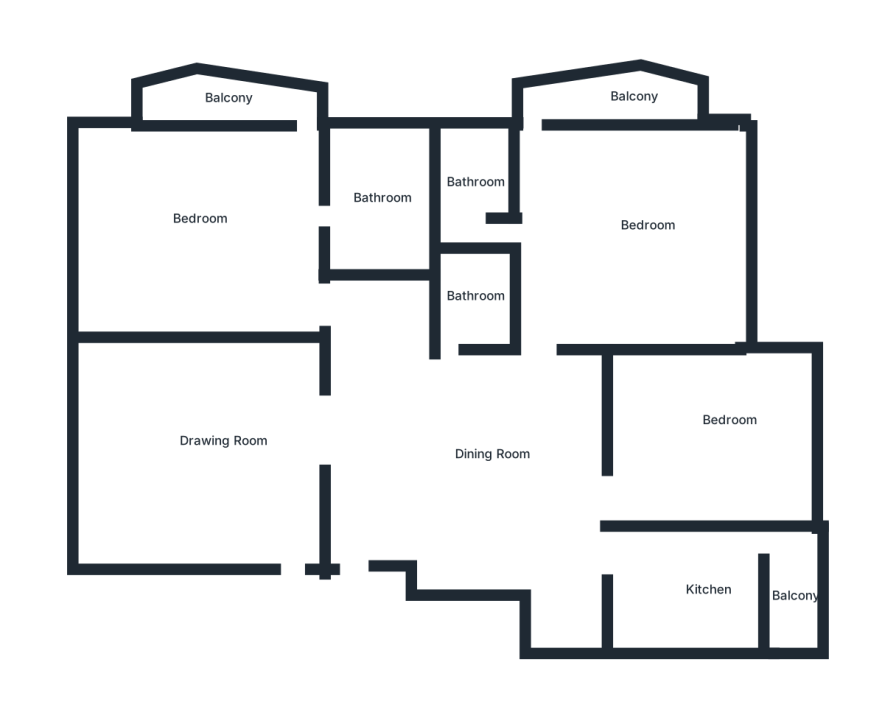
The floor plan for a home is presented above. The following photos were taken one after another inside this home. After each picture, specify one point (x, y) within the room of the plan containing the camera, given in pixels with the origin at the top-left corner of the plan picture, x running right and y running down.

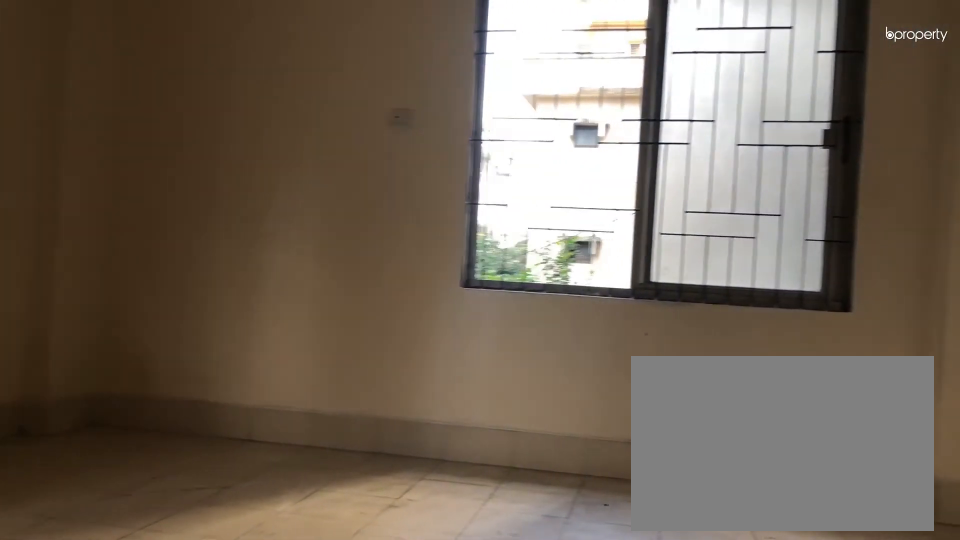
(632, 225)
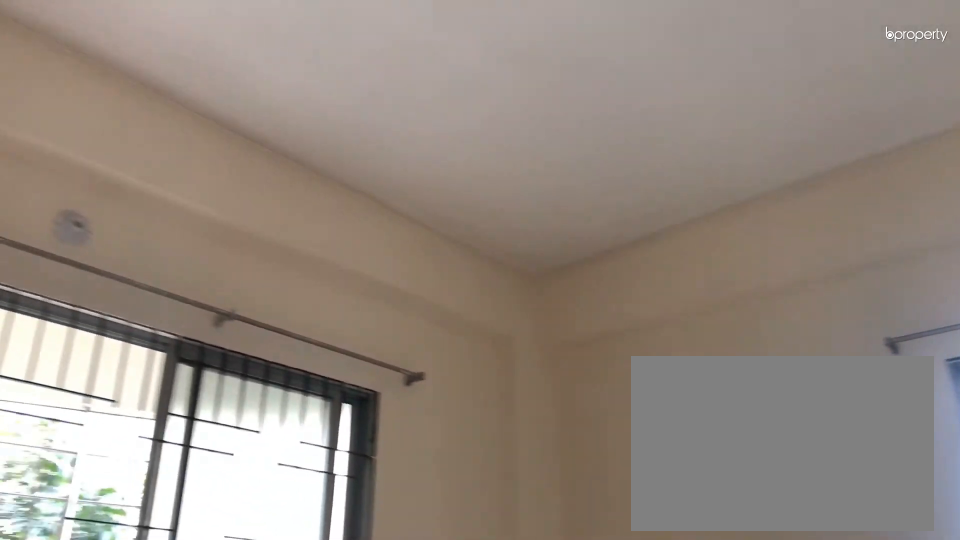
(632, 225)
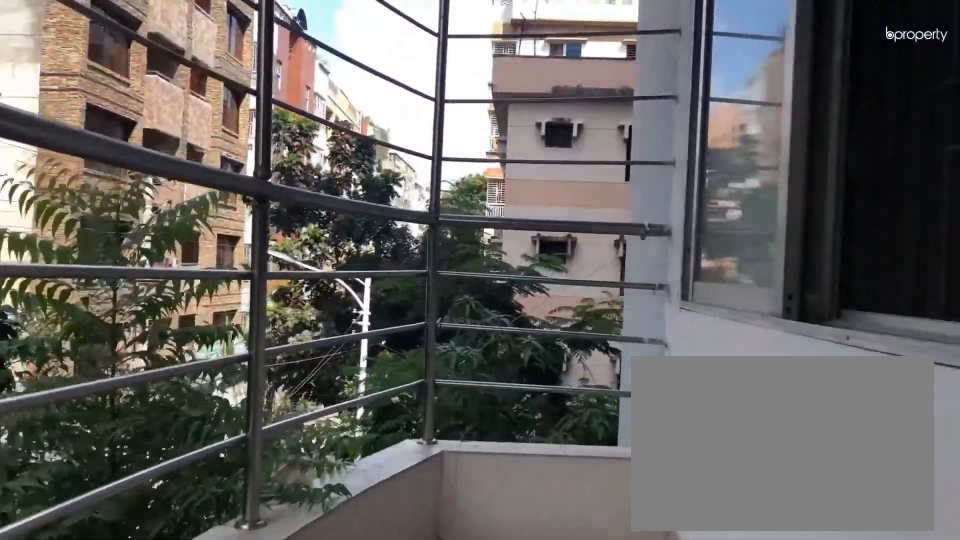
(625, 98)
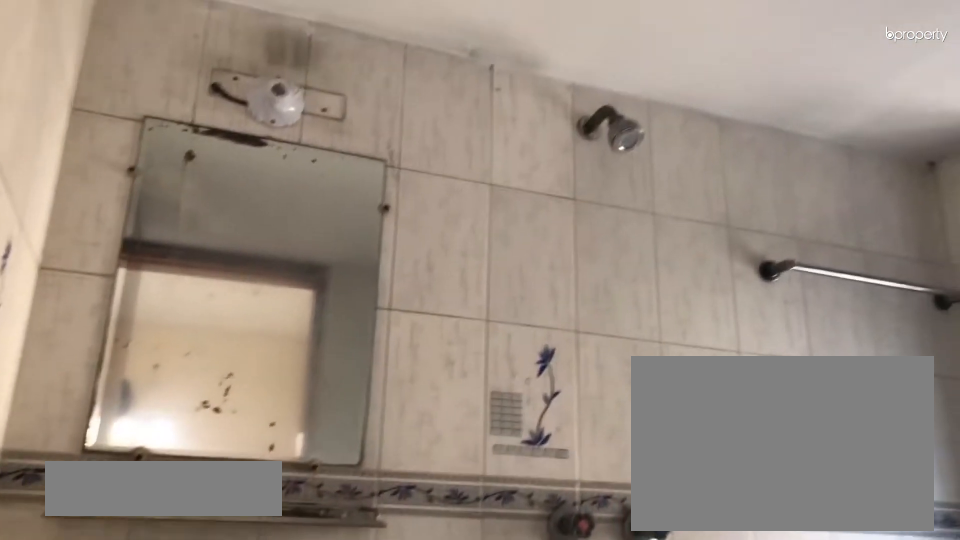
(464, 193)
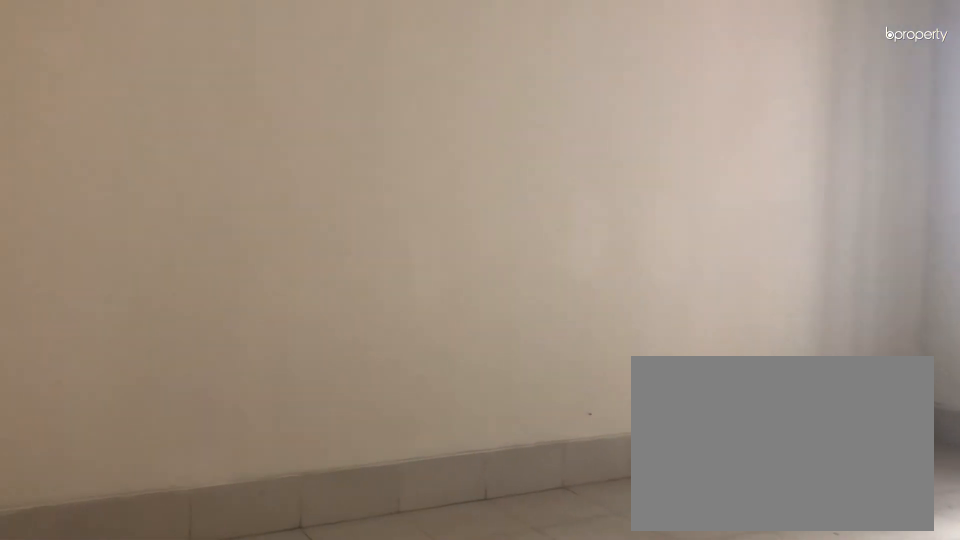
(711, 425)
